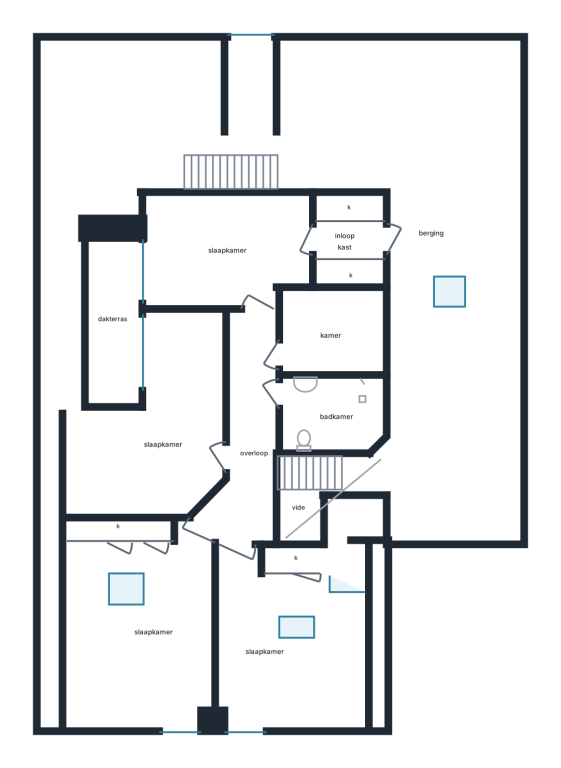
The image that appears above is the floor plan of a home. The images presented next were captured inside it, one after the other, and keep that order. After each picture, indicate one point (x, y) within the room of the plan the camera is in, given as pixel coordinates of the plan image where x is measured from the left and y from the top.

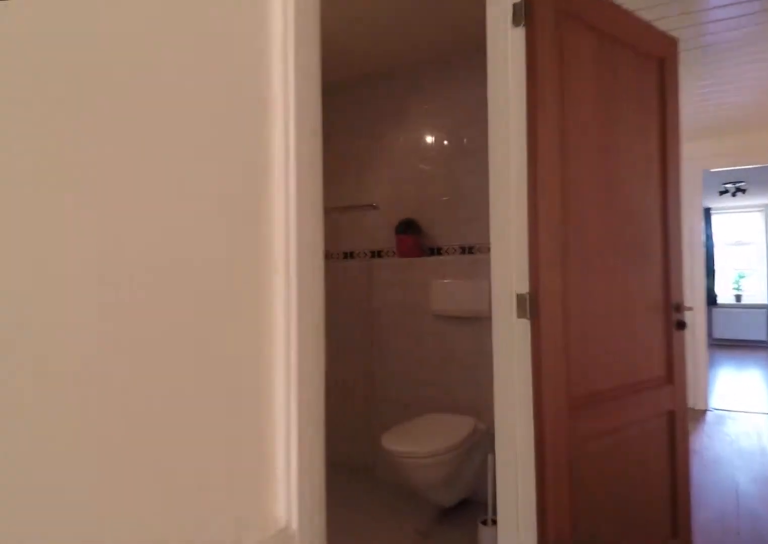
(248, 436)
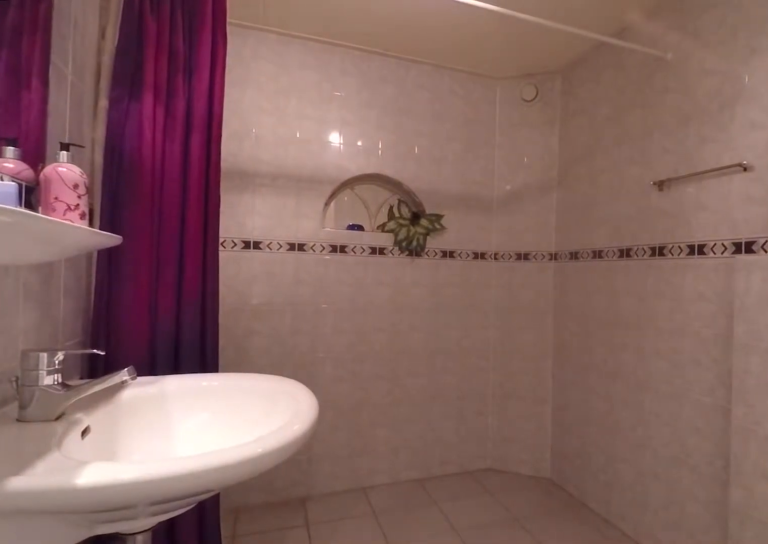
(331, 413)
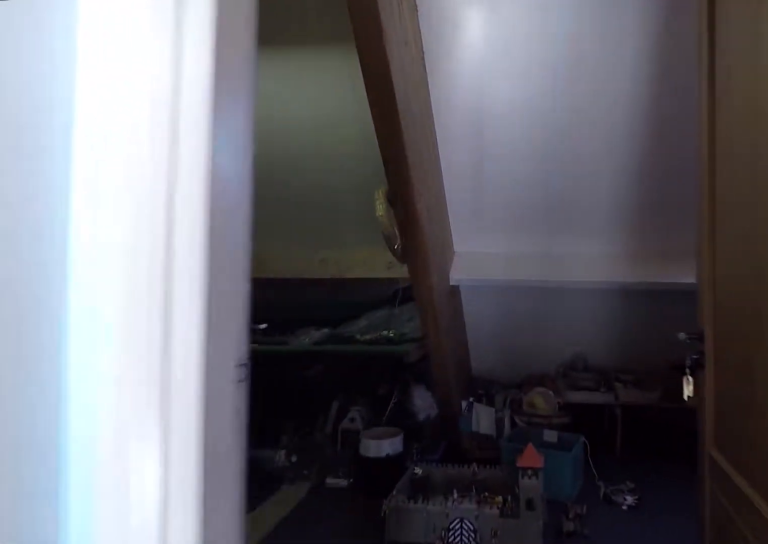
(341, 210)
